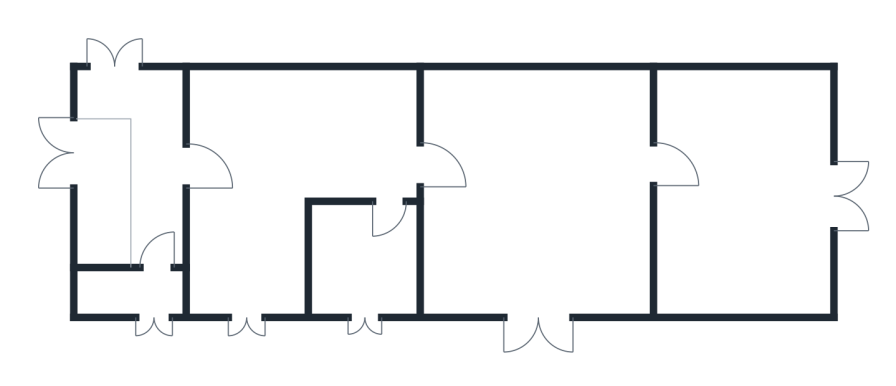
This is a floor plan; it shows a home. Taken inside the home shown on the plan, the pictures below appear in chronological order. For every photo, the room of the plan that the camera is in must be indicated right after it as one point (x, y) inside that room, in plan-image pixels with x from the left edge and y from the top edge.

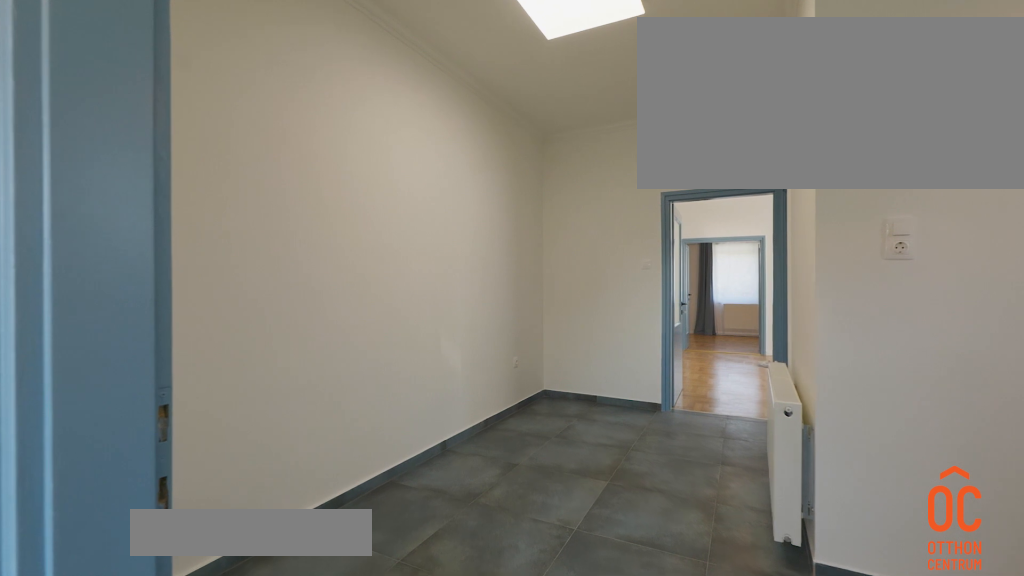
(301, 137)
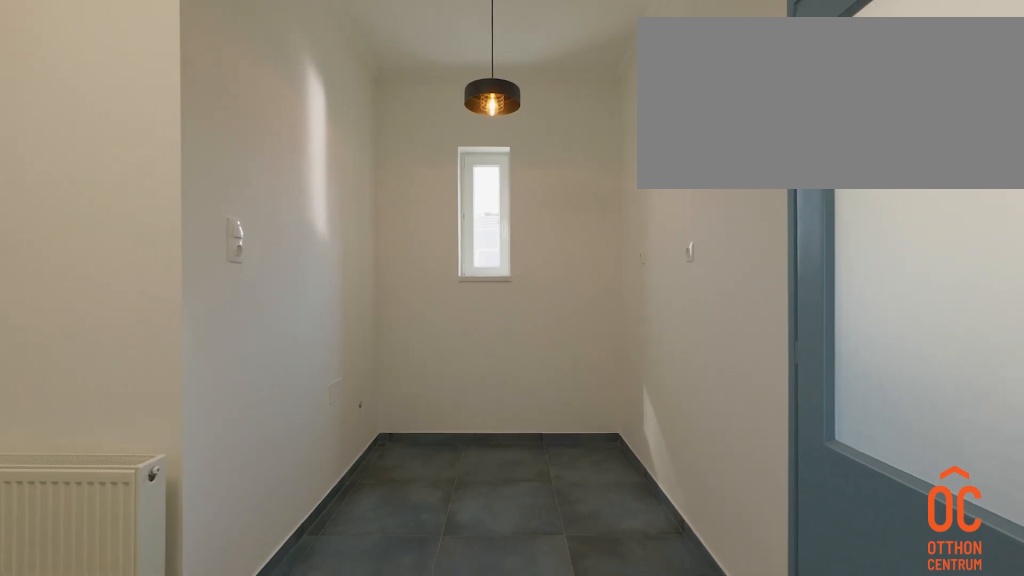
(301, 137)
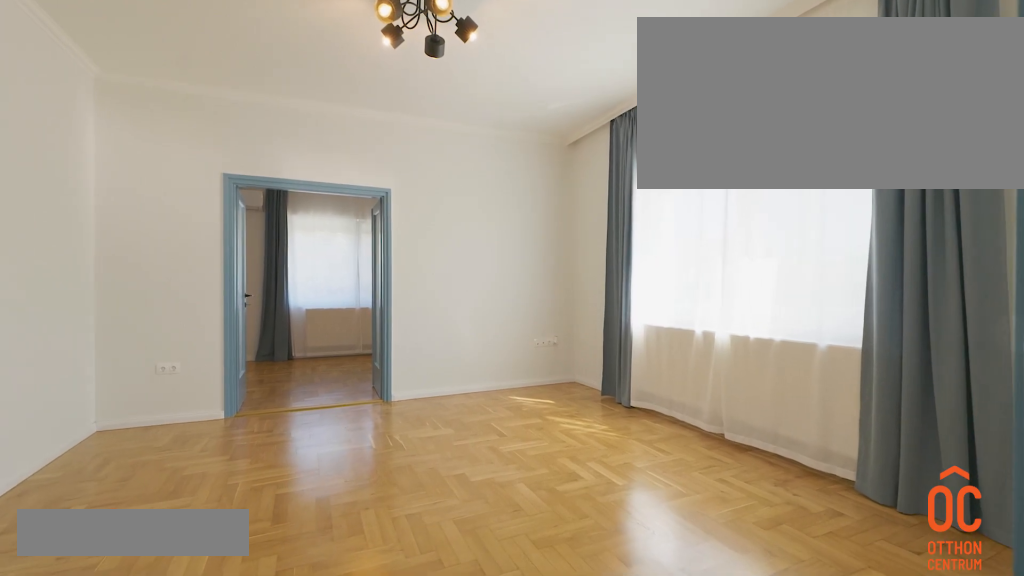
(535, 194)
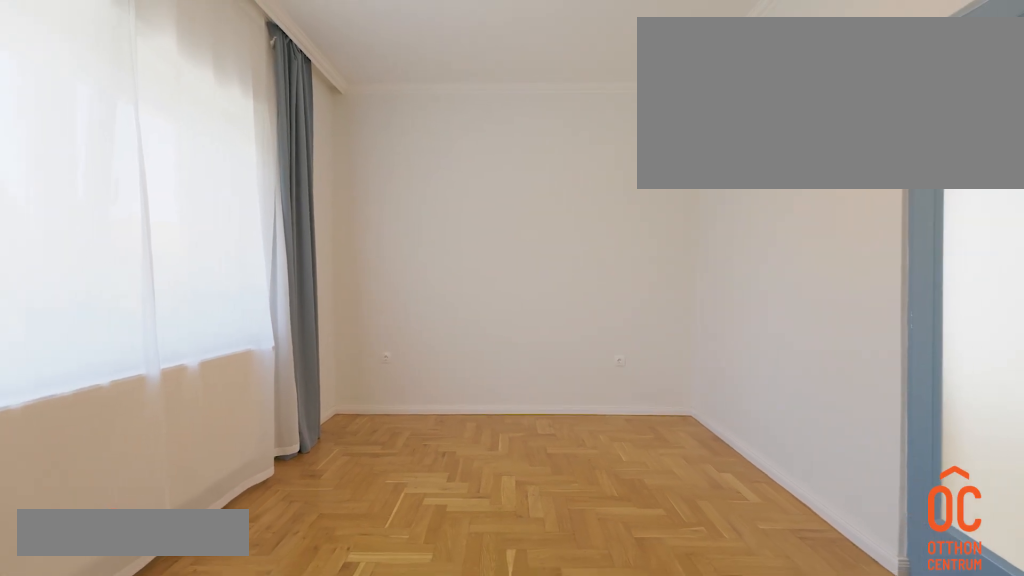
(741, 245)
